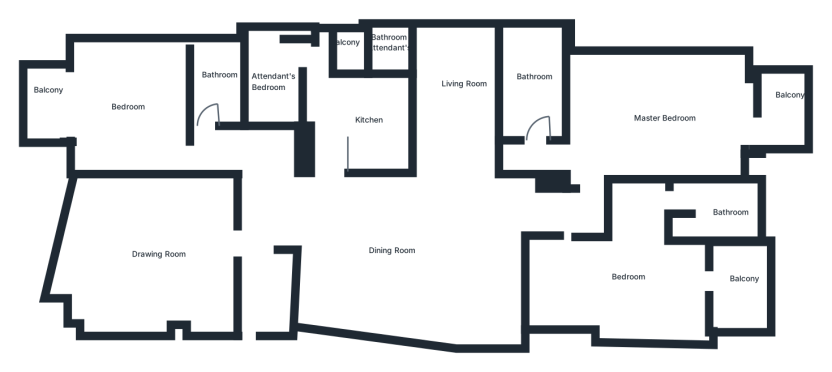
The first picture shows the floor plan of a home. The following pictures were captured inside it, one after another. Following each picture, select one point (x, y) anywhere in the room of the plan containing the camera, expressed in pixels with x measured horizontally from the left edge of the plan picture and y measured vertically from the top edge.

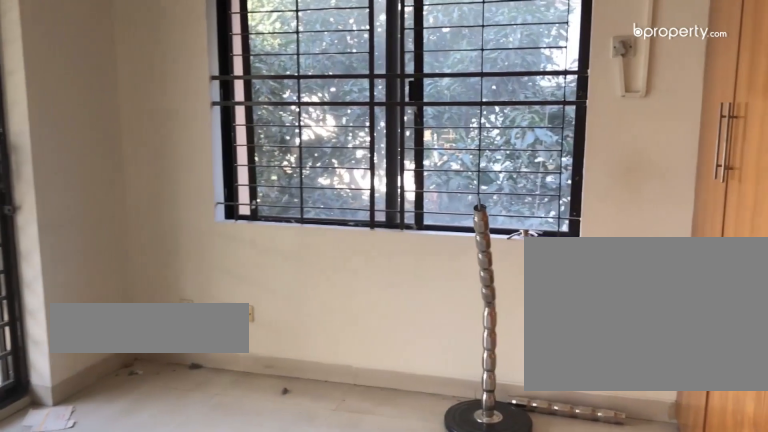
(134, 112)
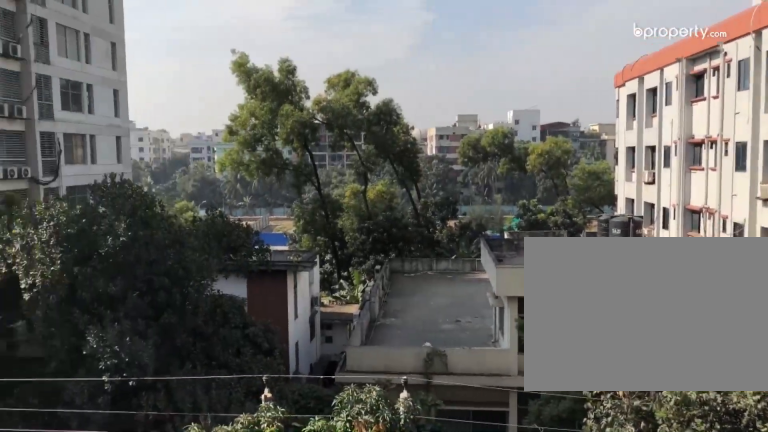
(44, 106)
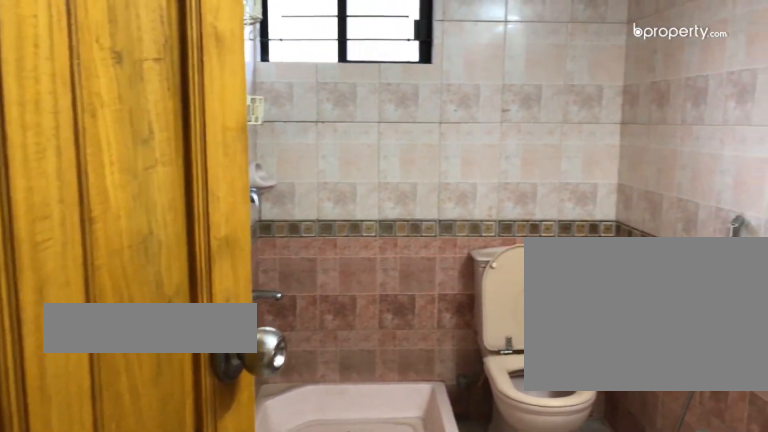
(211, 92)
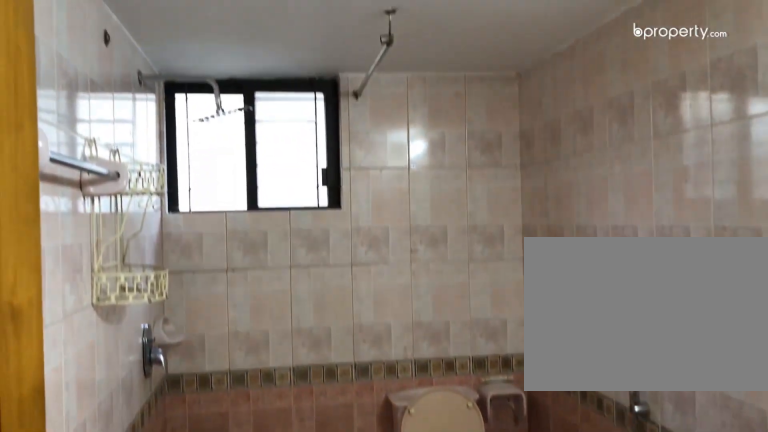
(210, 96)
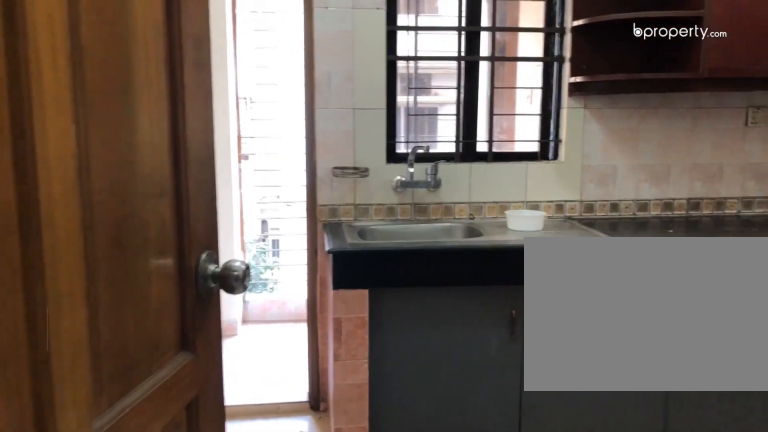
(356, 125)
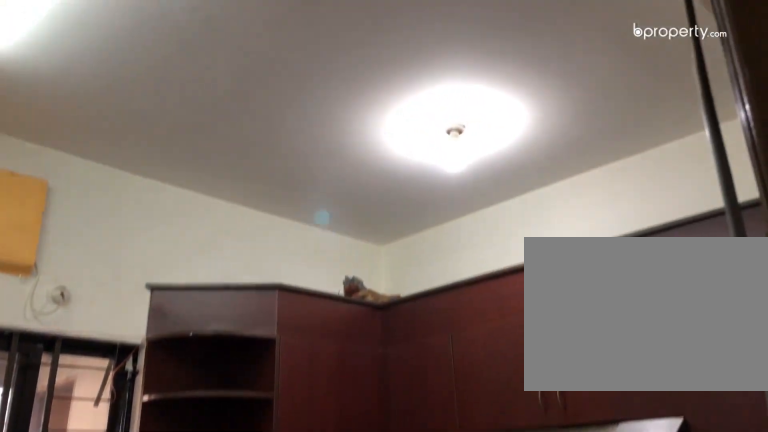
(354, 108)
